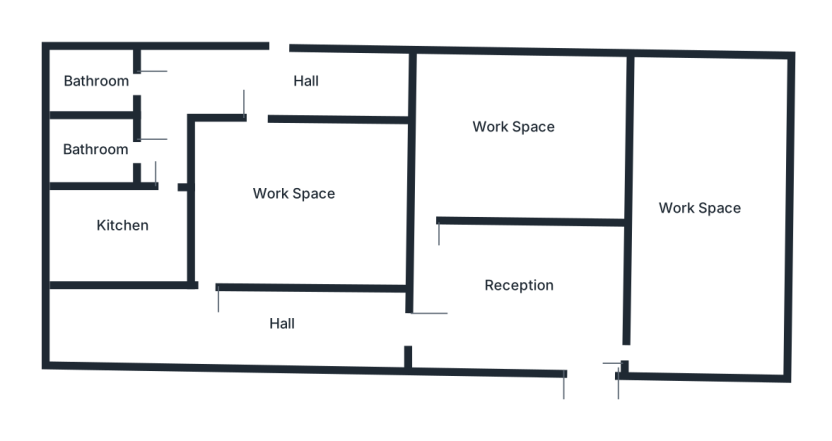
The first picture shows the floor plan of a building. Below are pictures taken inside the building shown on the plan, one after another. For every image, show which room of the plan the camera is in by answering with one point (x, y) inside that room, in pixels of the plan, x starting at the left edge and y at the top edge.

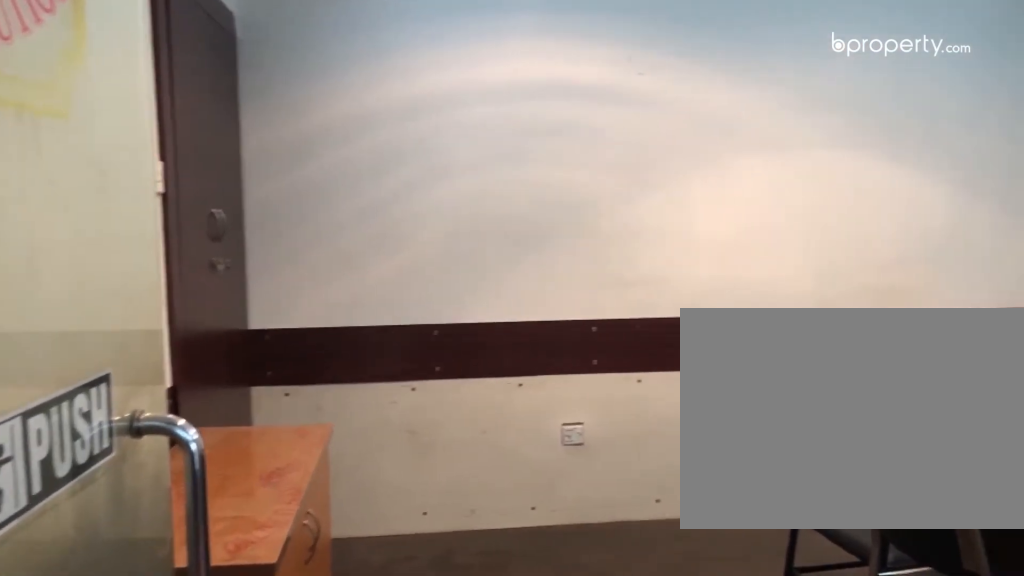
(505, 143)
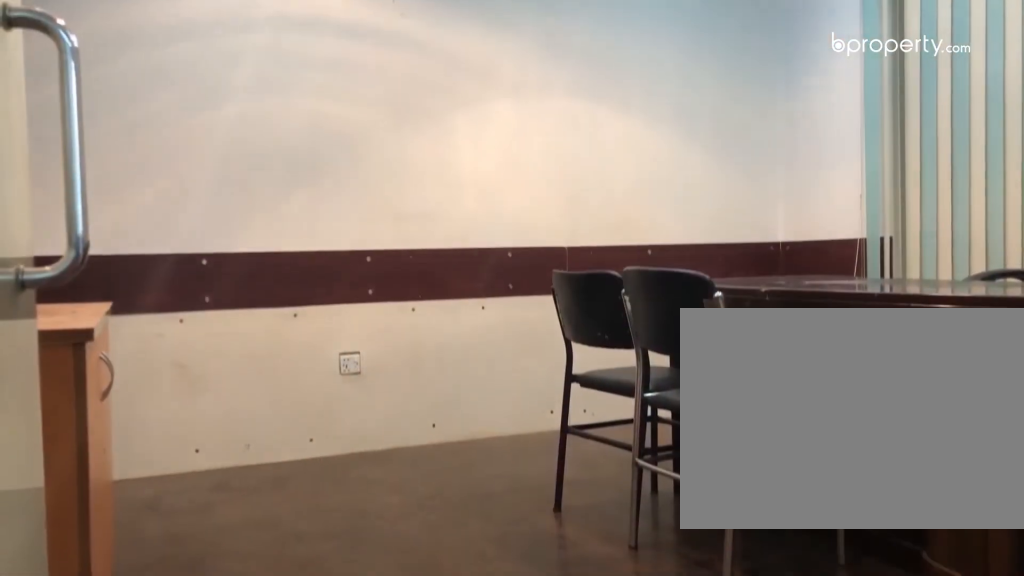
(505, 143)
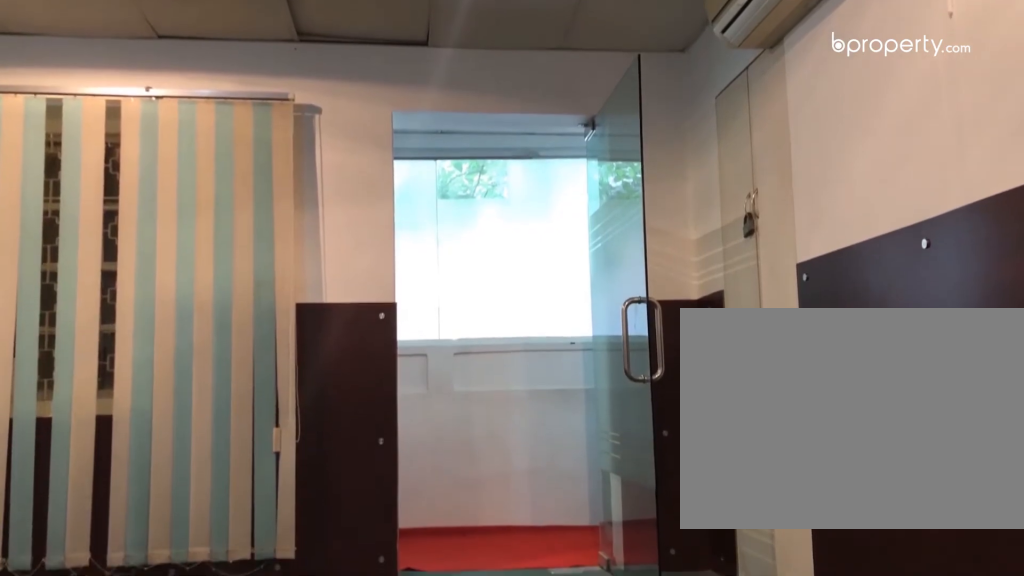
(284, 216)
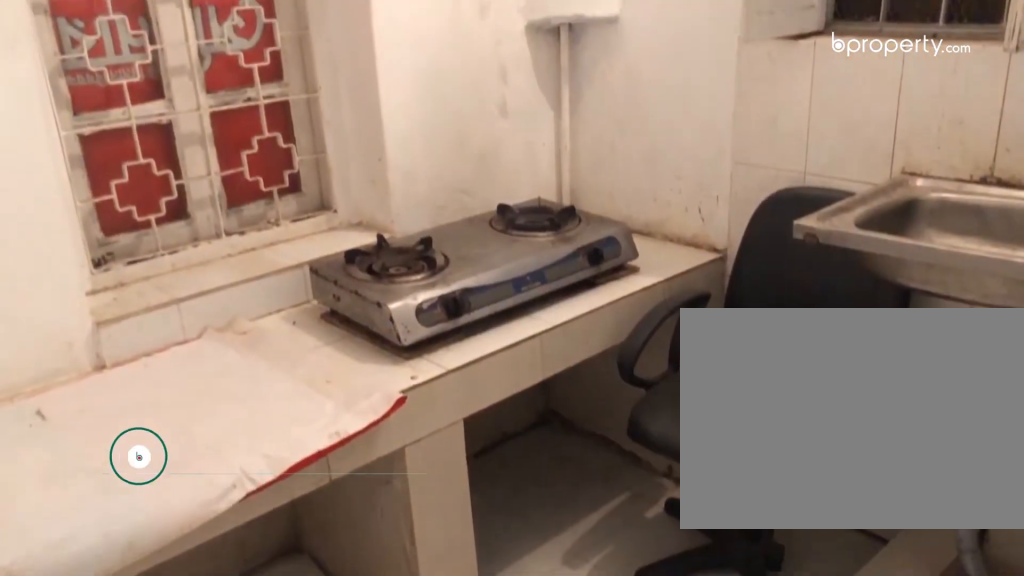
(126, 228)
